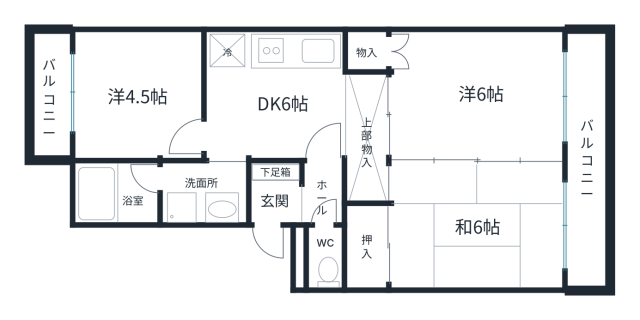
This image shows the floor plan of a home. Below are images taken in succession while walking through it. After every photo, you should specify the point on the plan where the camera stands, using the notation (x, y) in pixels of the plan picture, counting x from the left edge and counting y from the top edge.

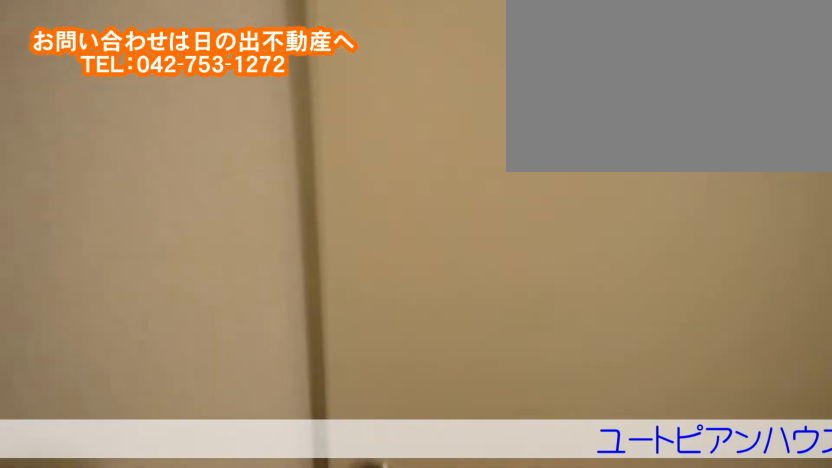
(302, 218)
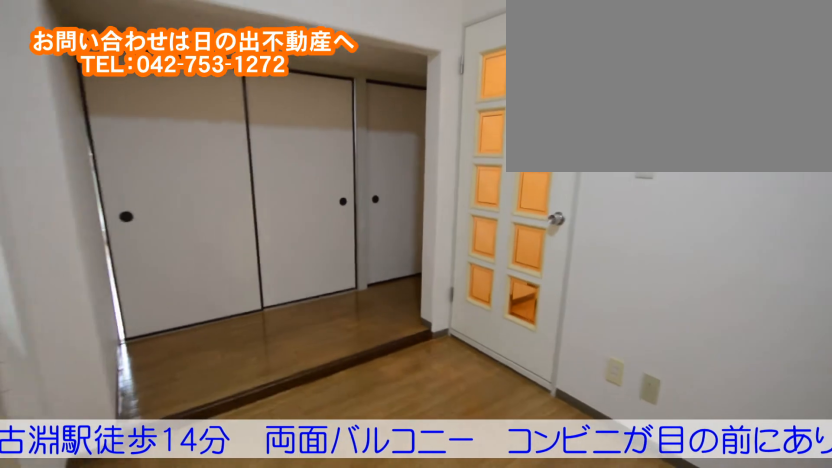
(293, 142)
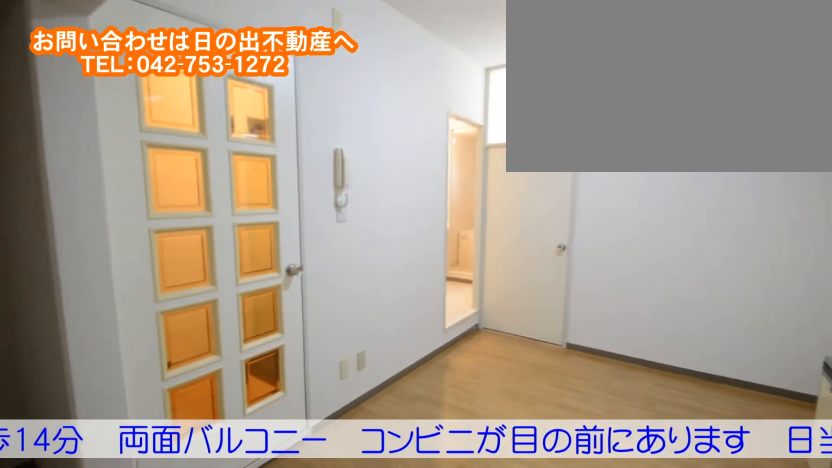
(293, 137)
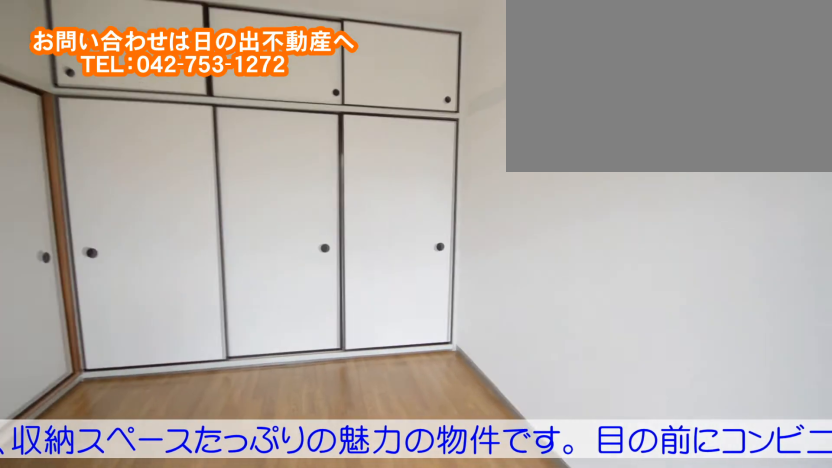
(531, 120)
